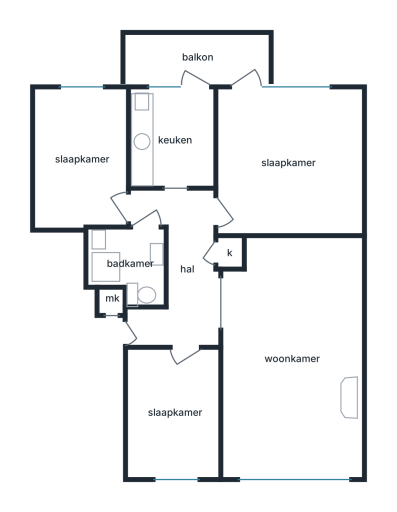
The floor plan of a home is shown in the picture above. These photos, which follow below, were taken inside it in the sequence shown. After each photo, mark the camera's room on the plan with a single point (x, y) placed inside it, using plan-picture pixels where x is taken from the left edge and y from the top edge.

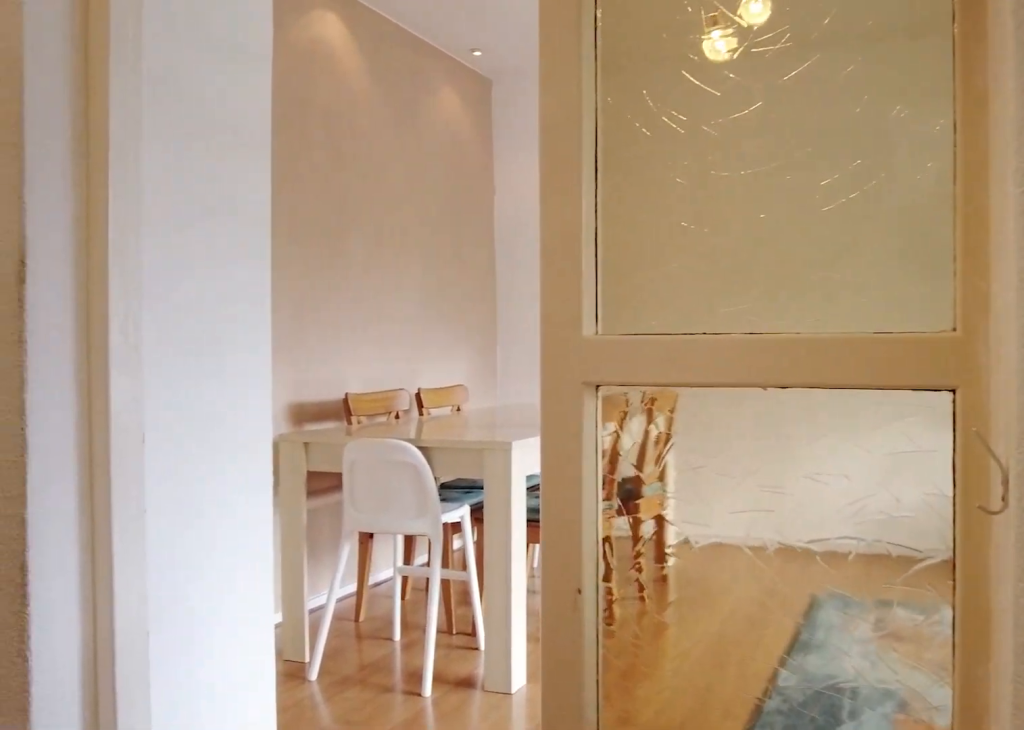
(181, 268)
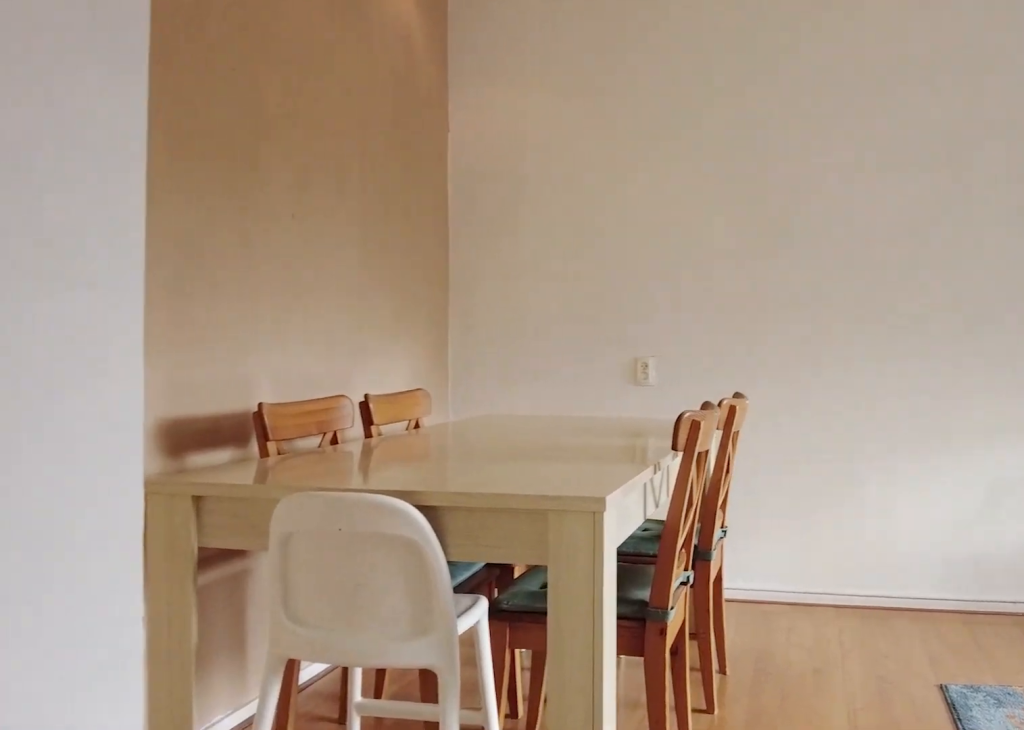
(291, 357)
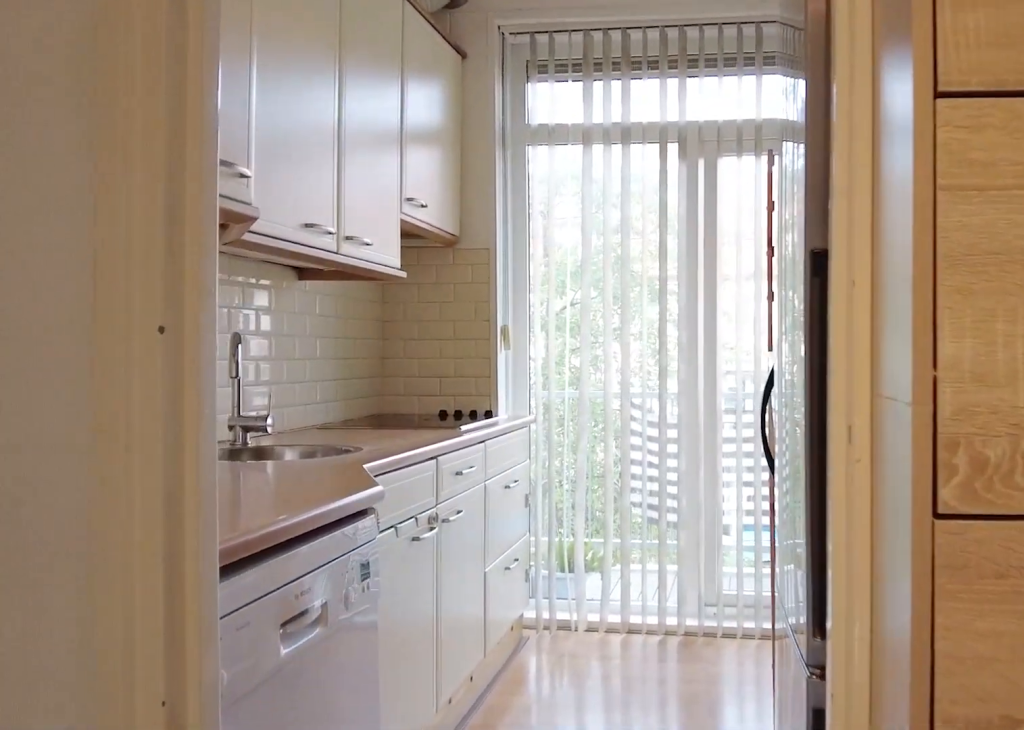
(181, 268)
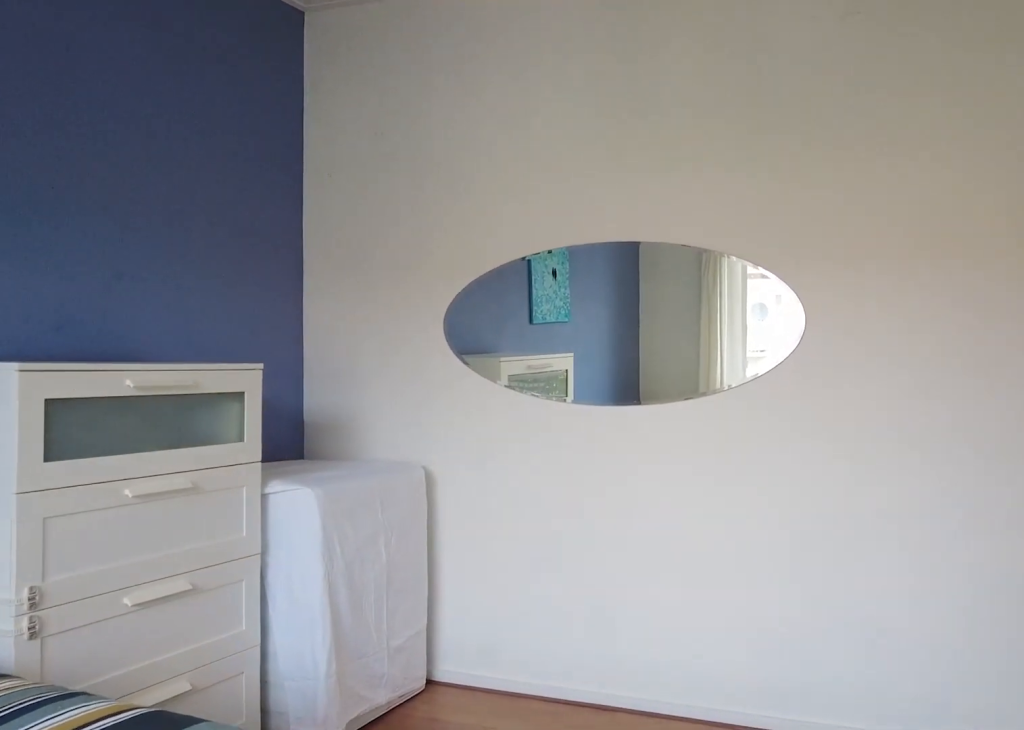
(288, 161)
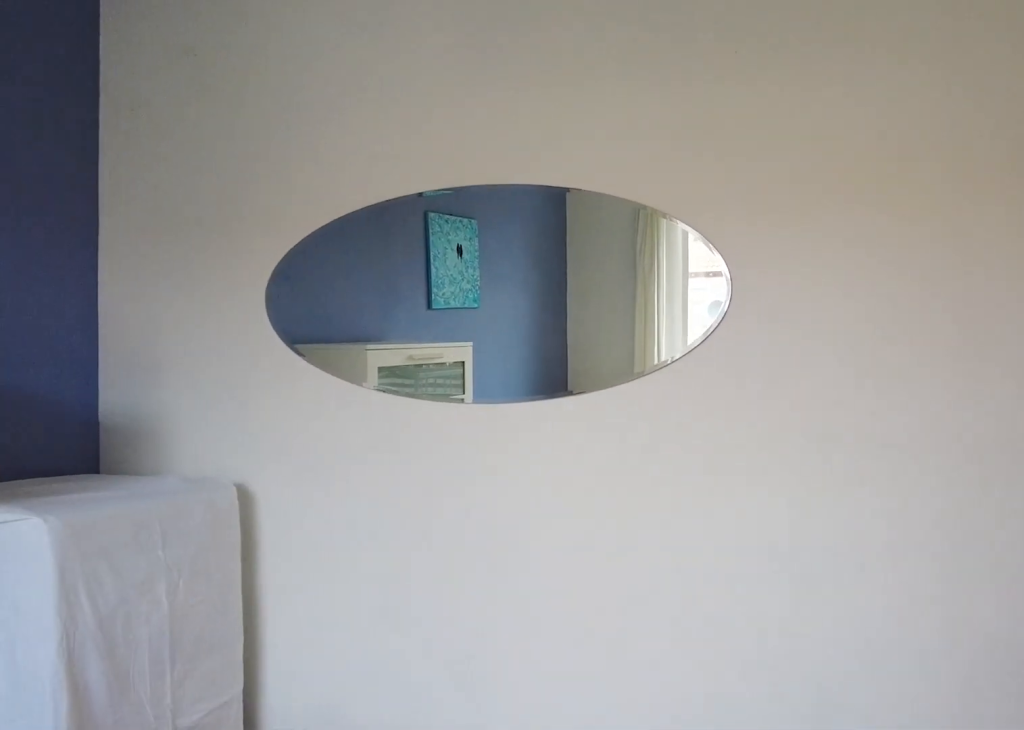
(288, 161)
